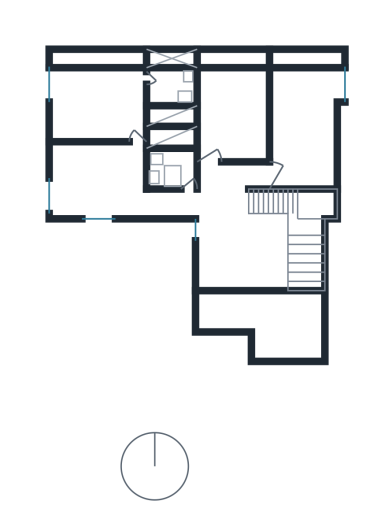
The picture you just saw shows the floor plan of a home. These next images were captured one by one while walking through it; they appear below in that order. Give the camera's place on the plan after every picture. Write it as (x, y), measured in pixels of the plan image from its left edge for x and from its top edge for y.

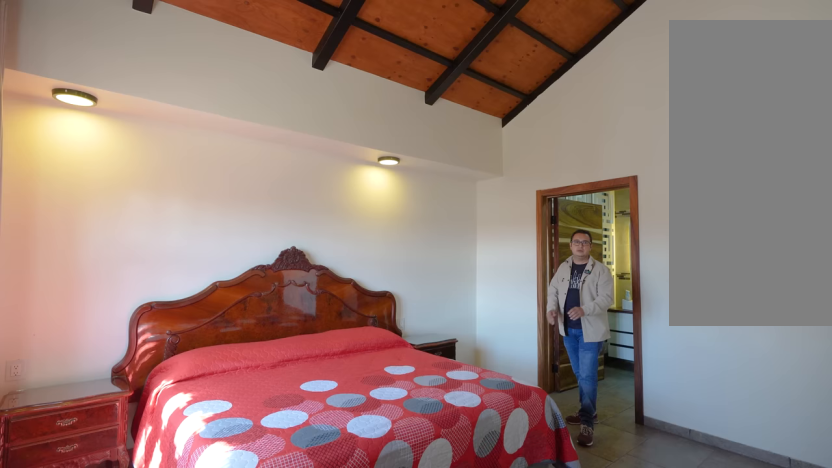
(126, 117)
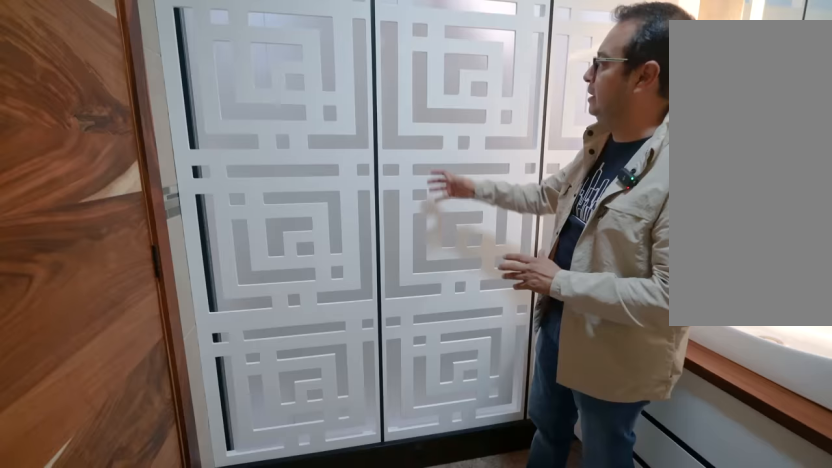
(172, 83)
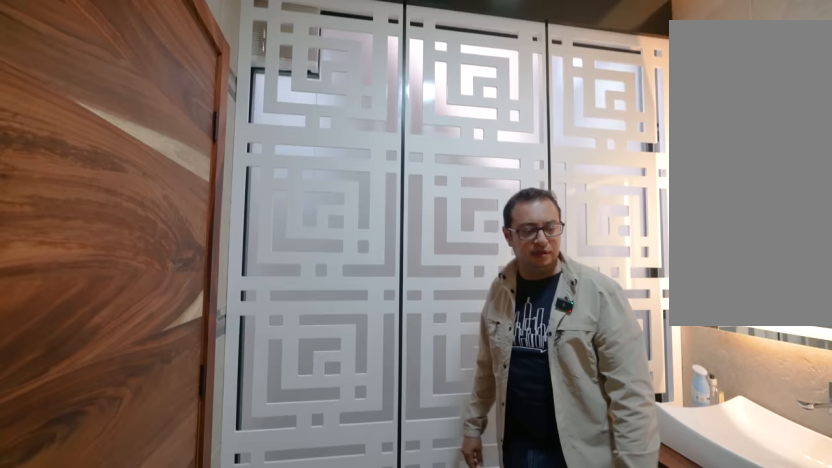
(172, 84)
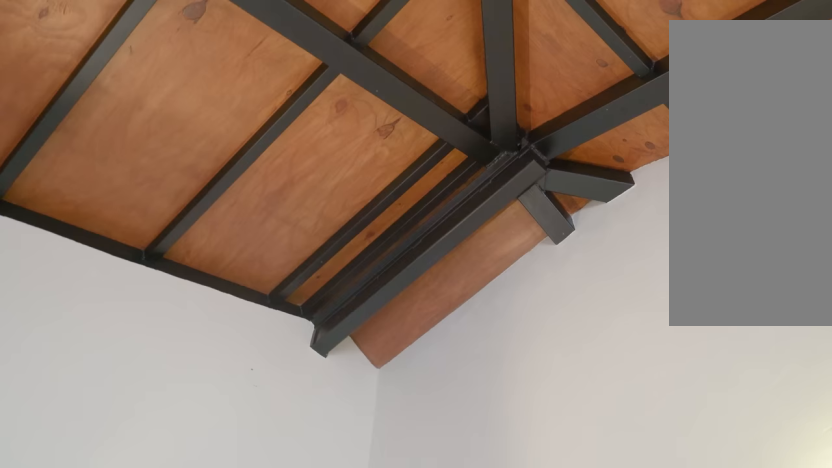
(136, 84)
